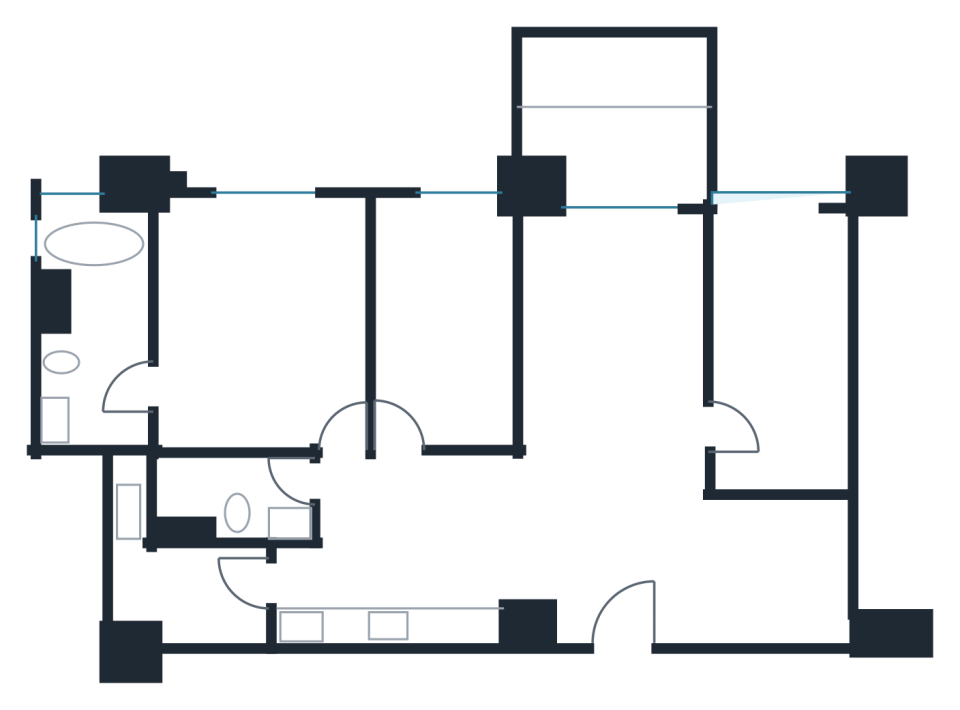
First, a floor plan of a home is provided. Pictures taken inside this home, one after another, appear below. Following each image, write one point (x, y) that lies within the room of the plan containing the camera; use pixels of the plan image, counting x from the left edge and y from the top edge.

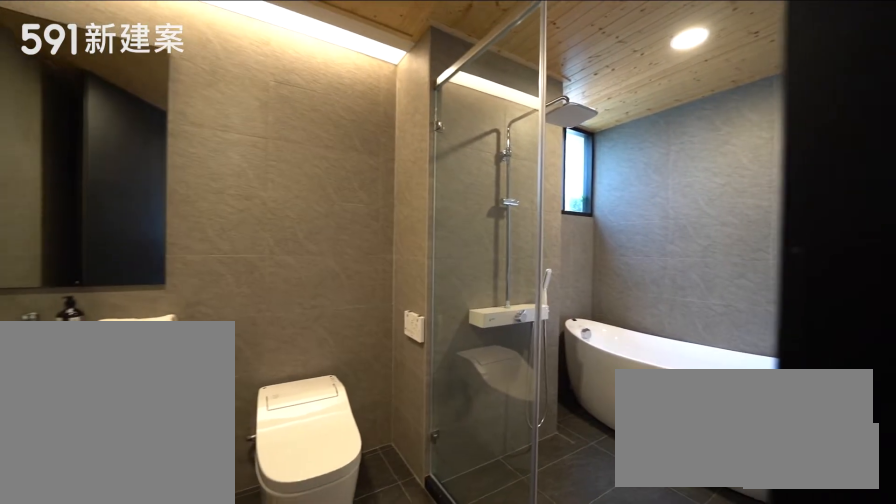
(91, 328)
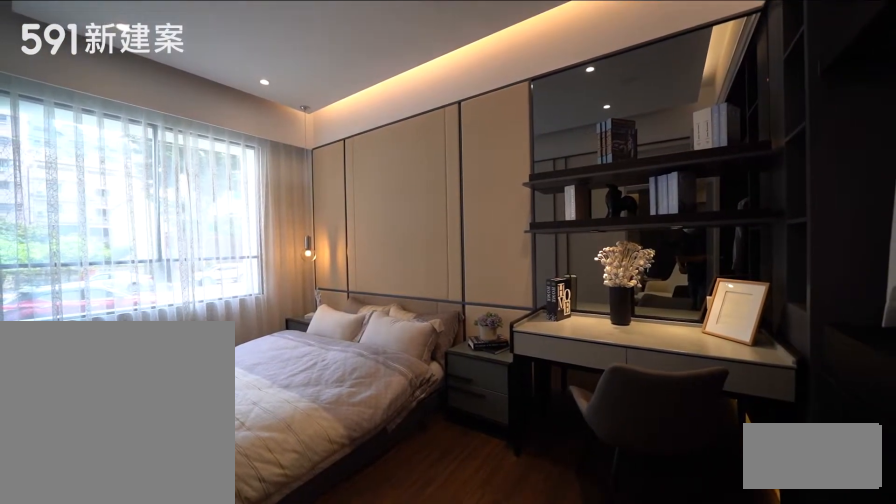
(785, 342)
